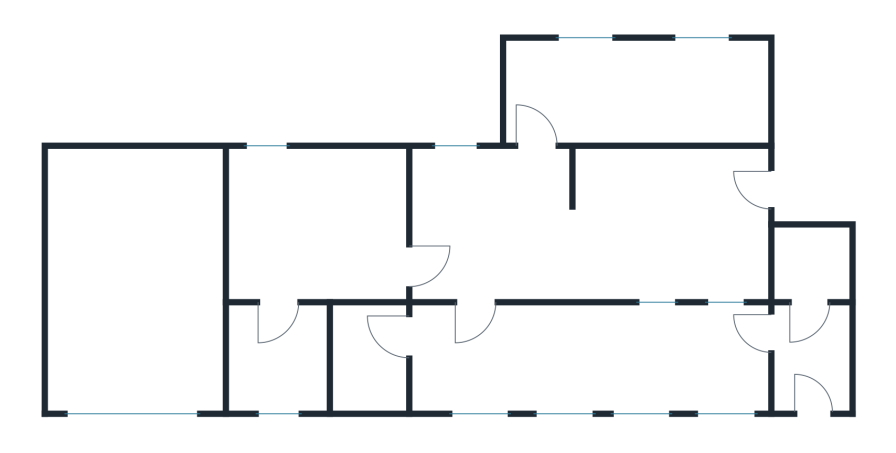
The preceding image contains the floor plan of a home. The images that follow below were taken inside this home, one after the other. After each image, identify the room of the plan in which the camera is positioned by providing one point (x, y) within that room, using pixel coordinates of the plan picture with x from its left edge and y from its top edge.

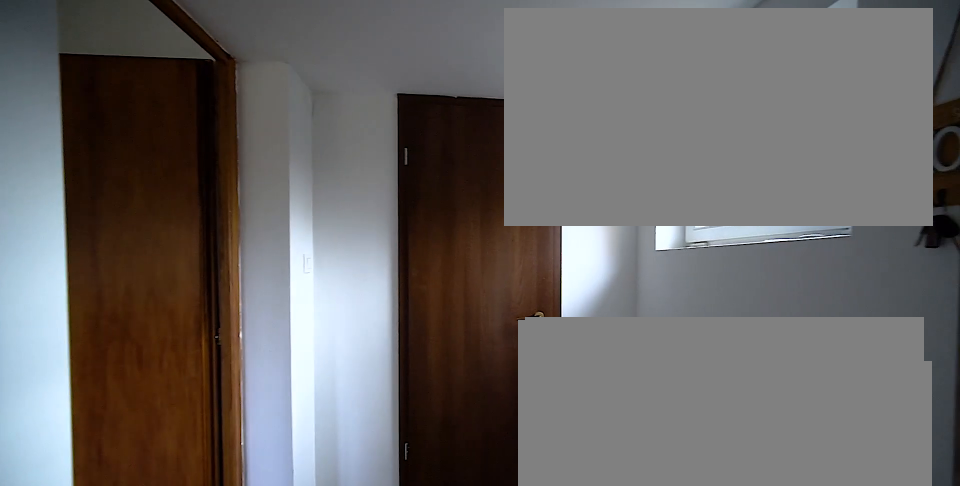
(811, 362)
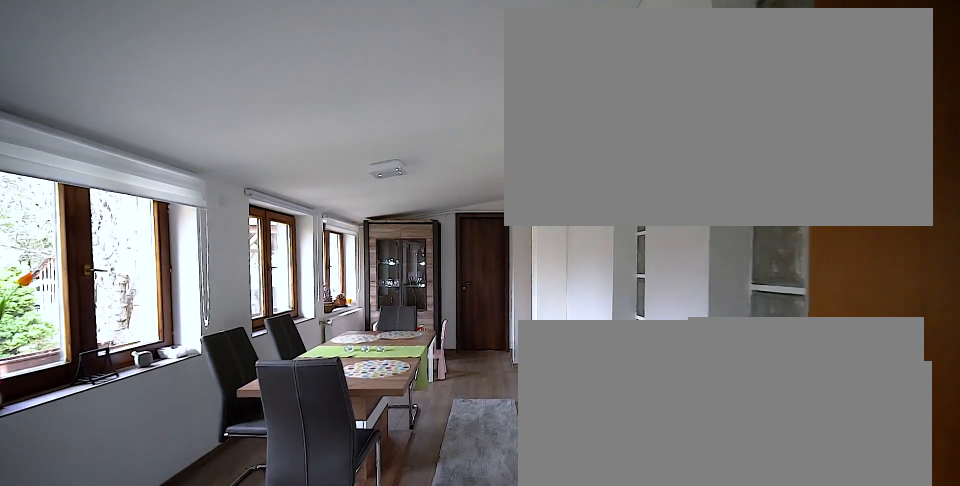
(583, 362)
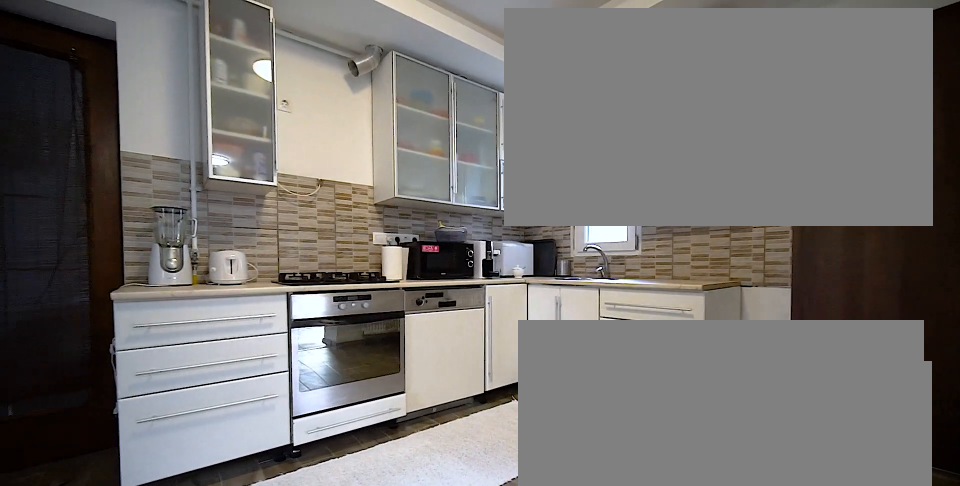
(583, 248)
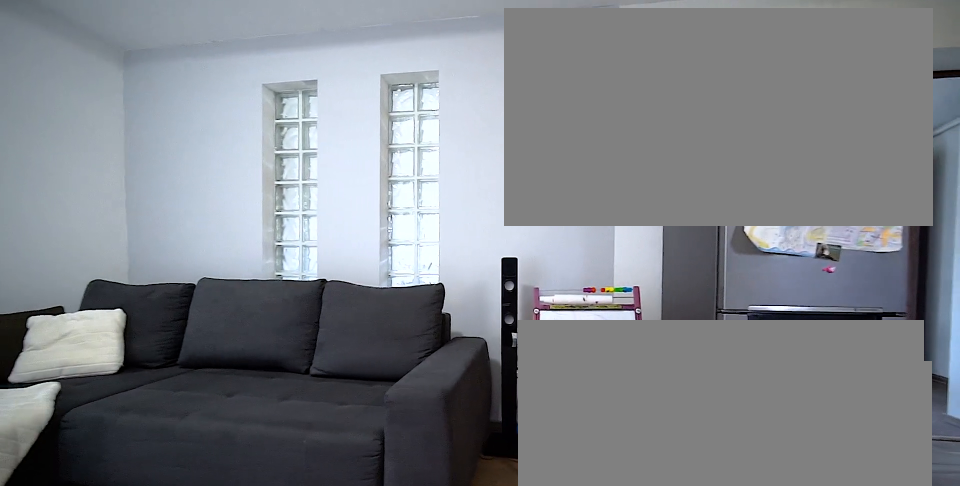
(583, 248)
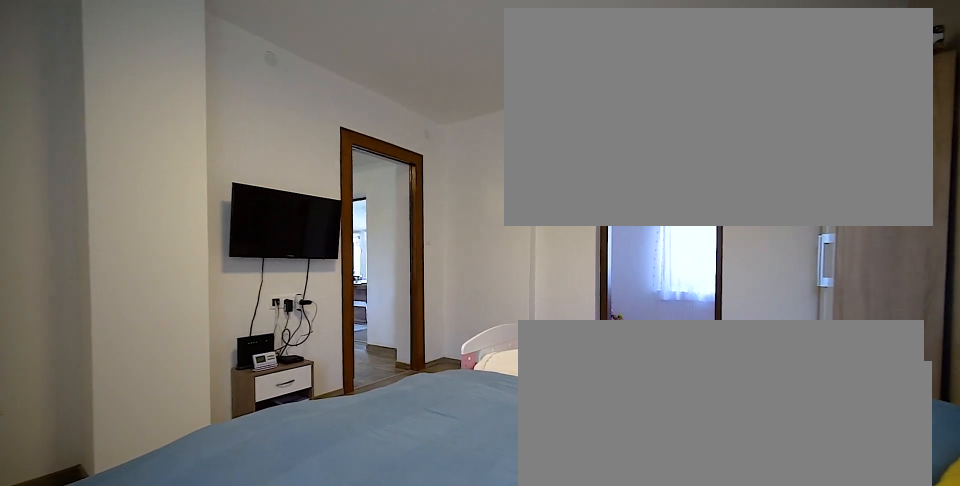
(321, 229)
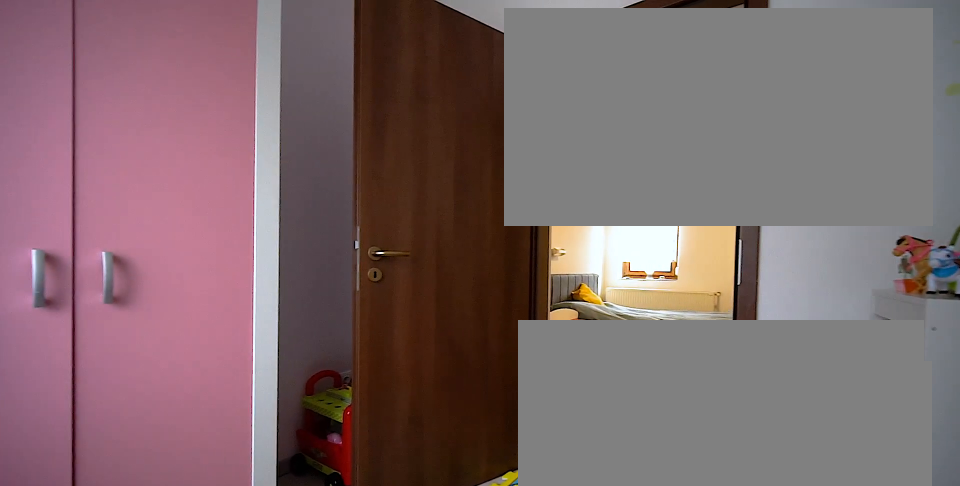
(279, 360)
